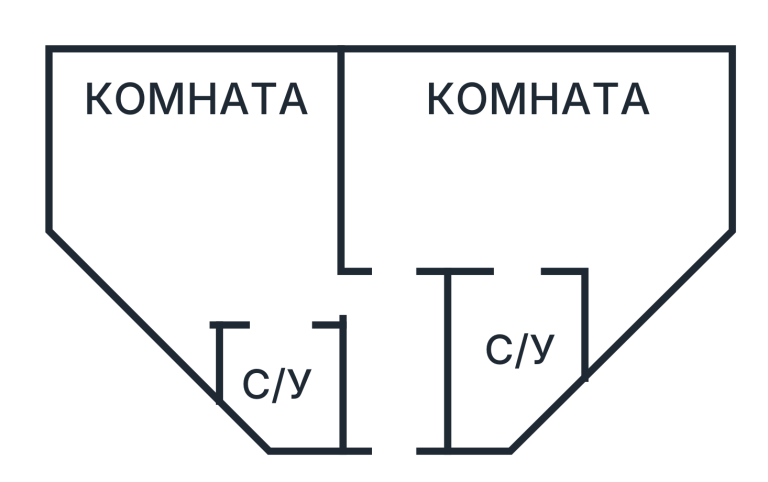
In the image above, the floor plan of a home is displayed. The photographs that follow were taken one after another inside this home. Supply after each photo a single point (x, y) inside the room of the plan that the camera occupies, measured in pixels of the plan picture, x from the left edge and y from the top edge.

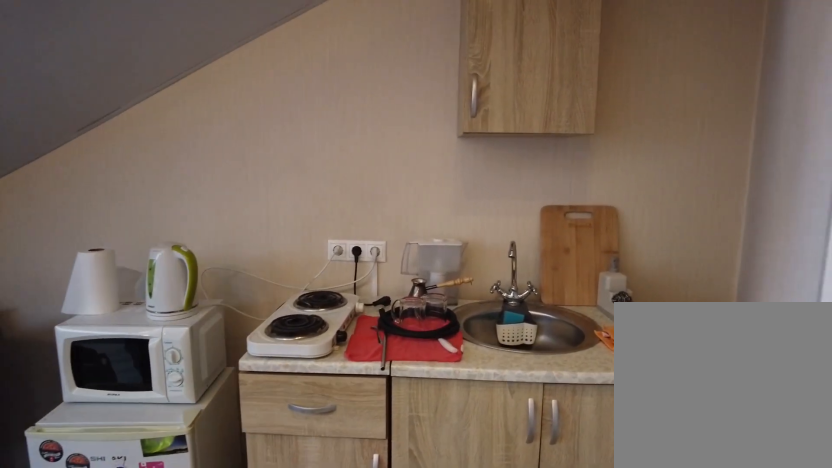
(431, 232)
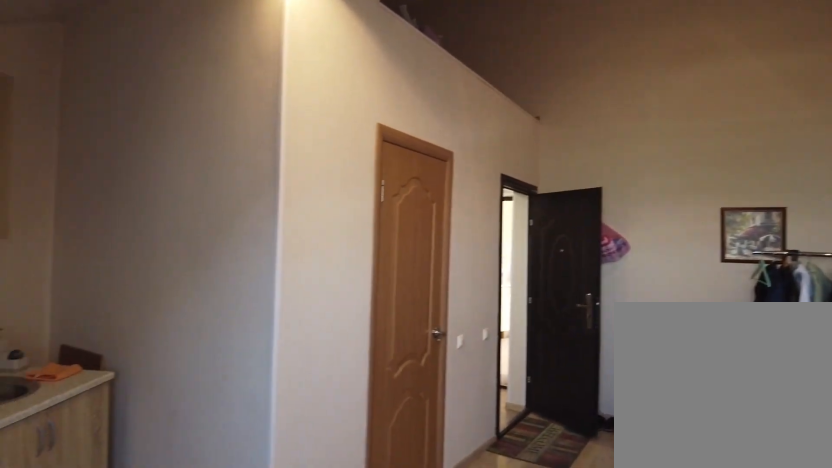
(694, 201)
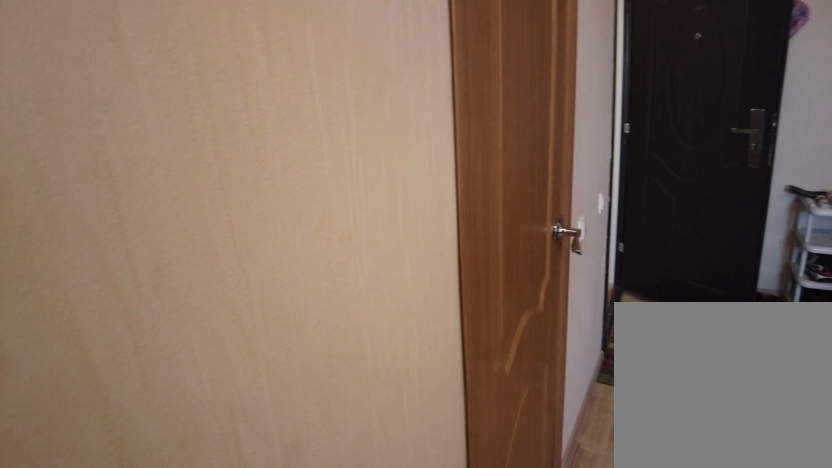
(522, 242)
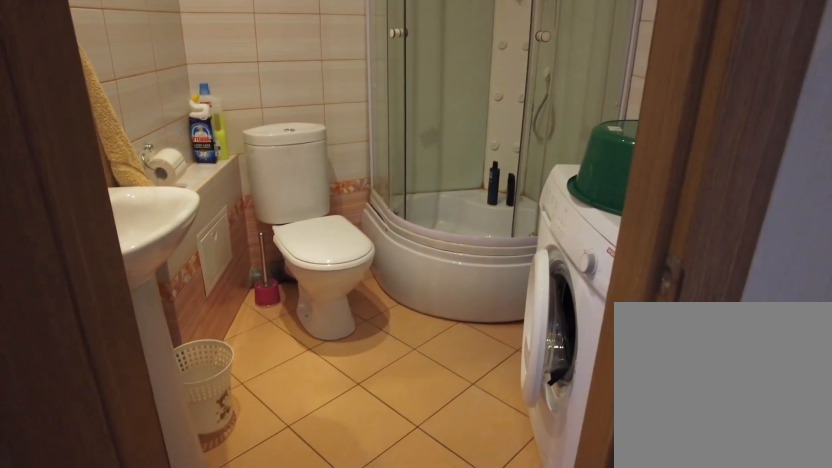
(522, 242)
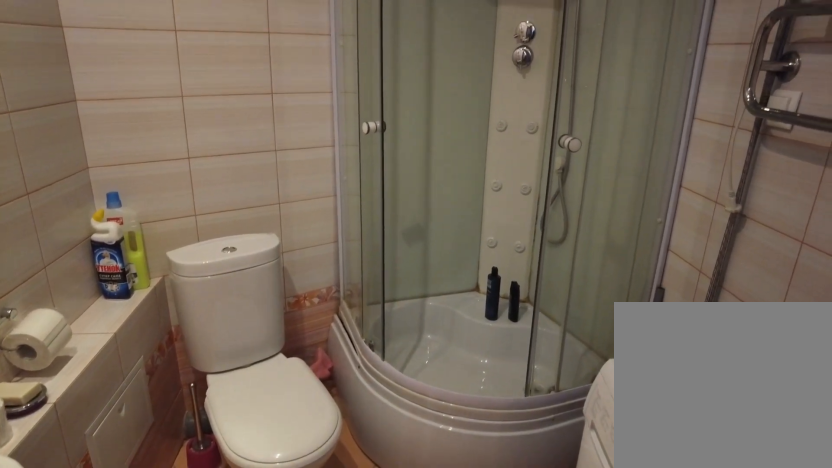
(529, 317)
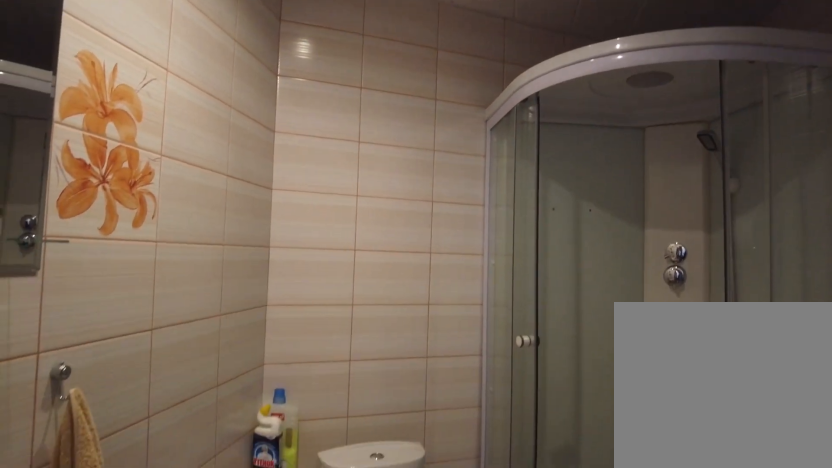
(529, 317)
